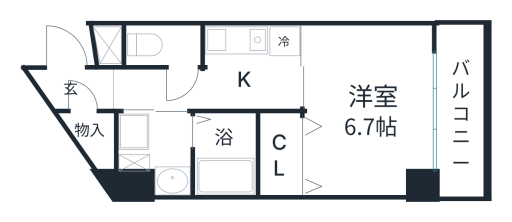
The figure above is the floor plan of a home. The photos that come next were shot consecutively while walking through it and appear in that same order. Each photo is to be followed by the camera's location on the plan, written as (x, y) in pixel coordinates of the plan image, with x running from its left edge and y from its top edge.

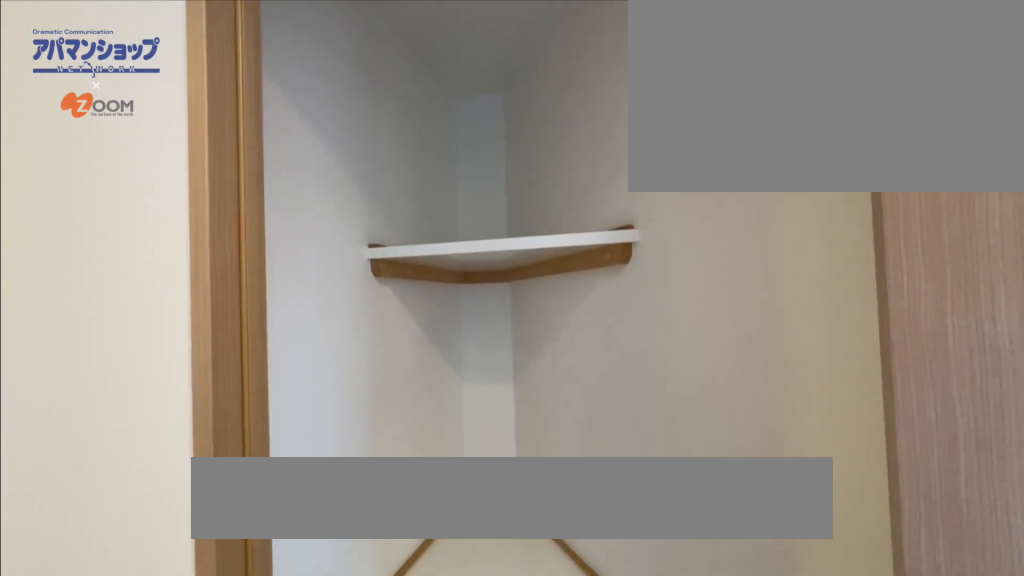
(80, 70)
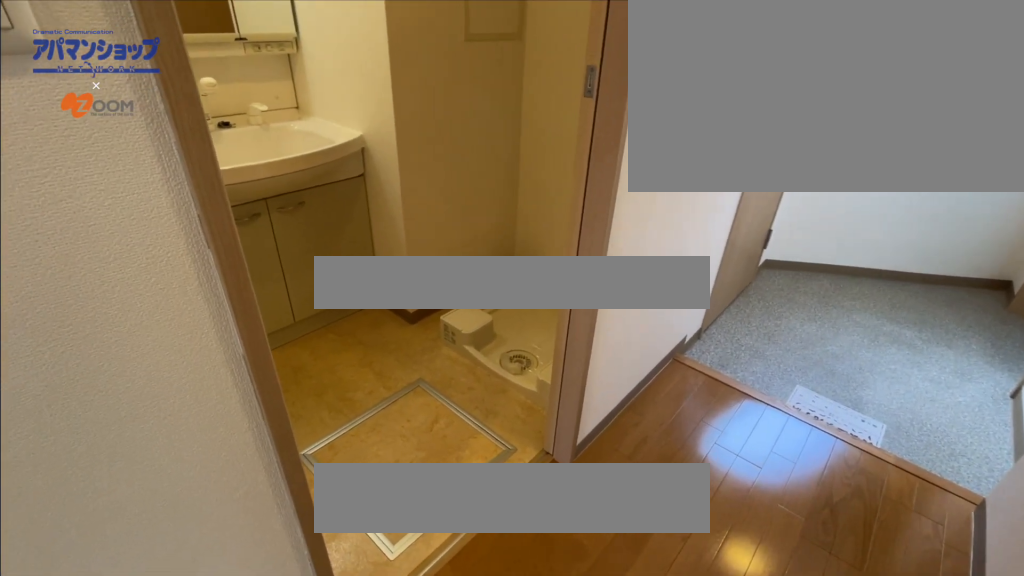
(202, 77)
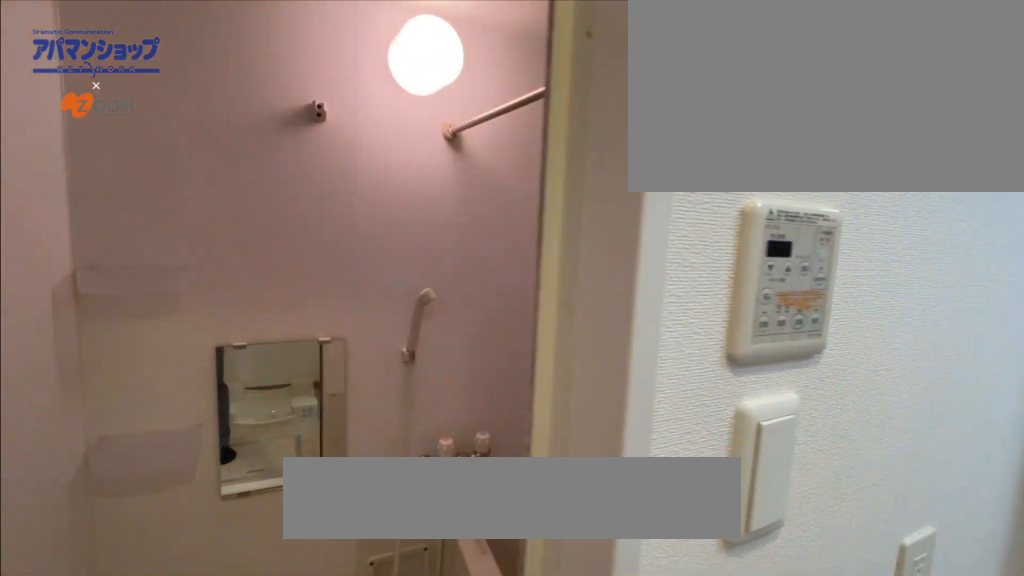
(176, 108)
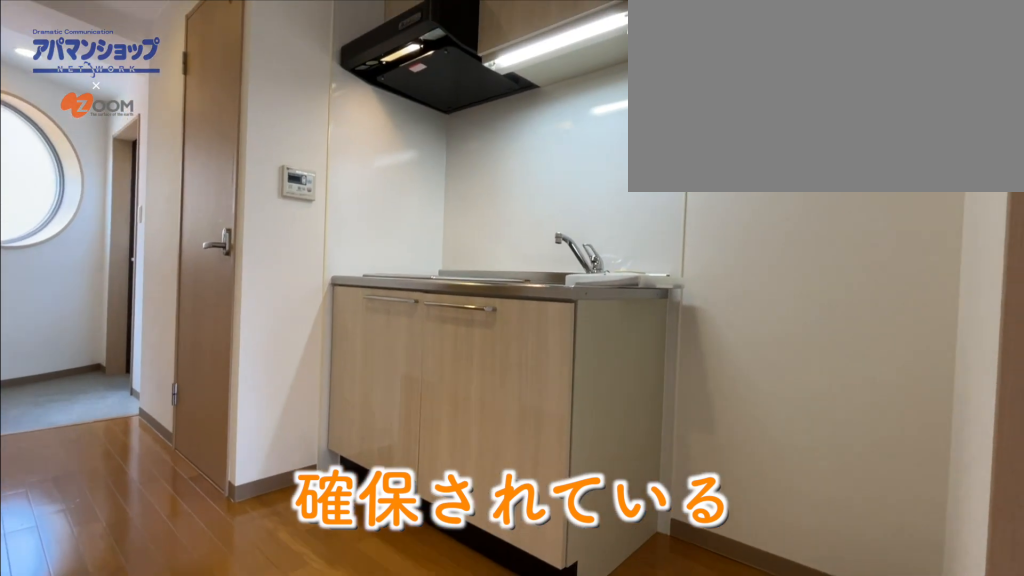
(319, 92)
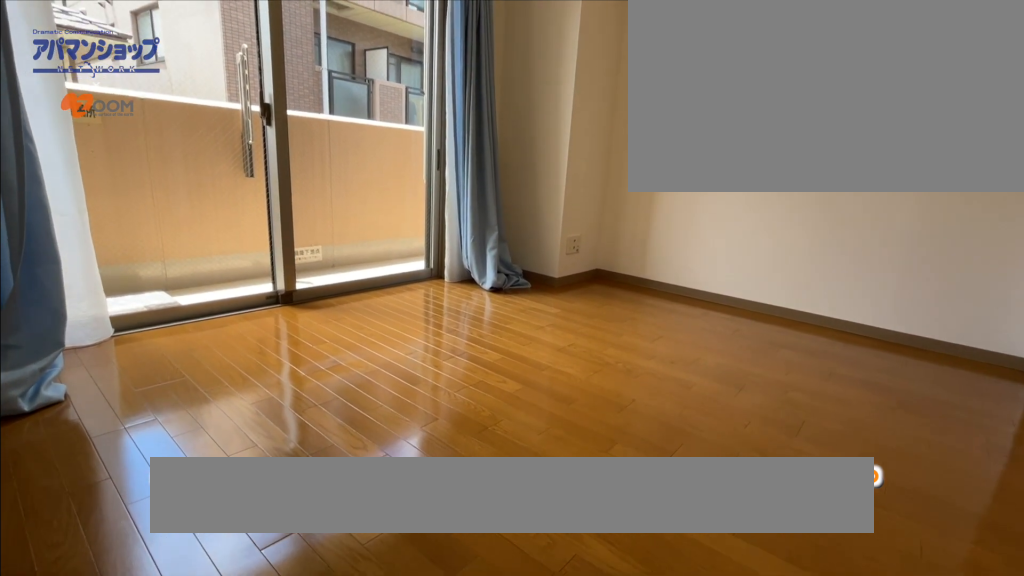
(318, 38)
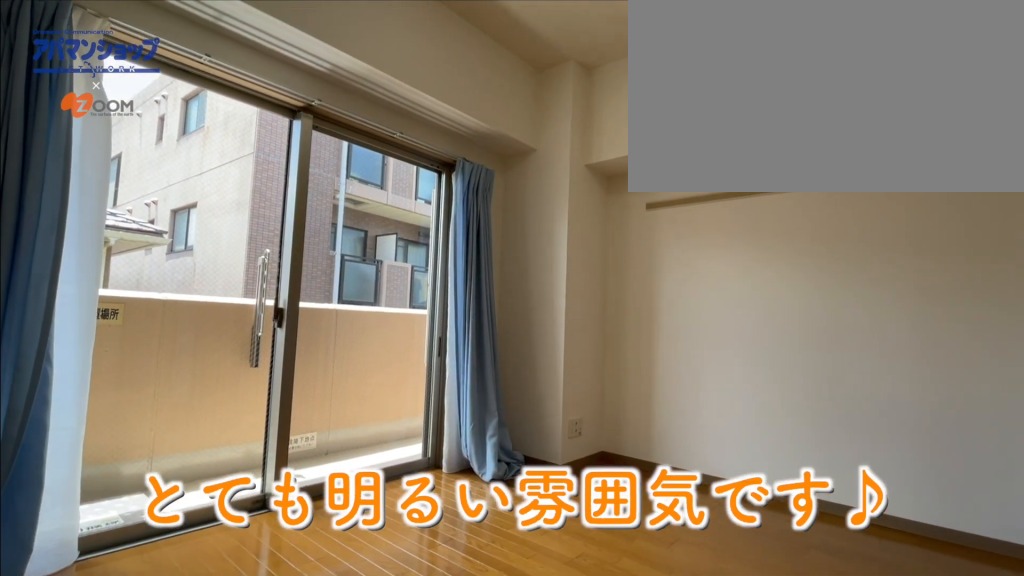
(318, 38)
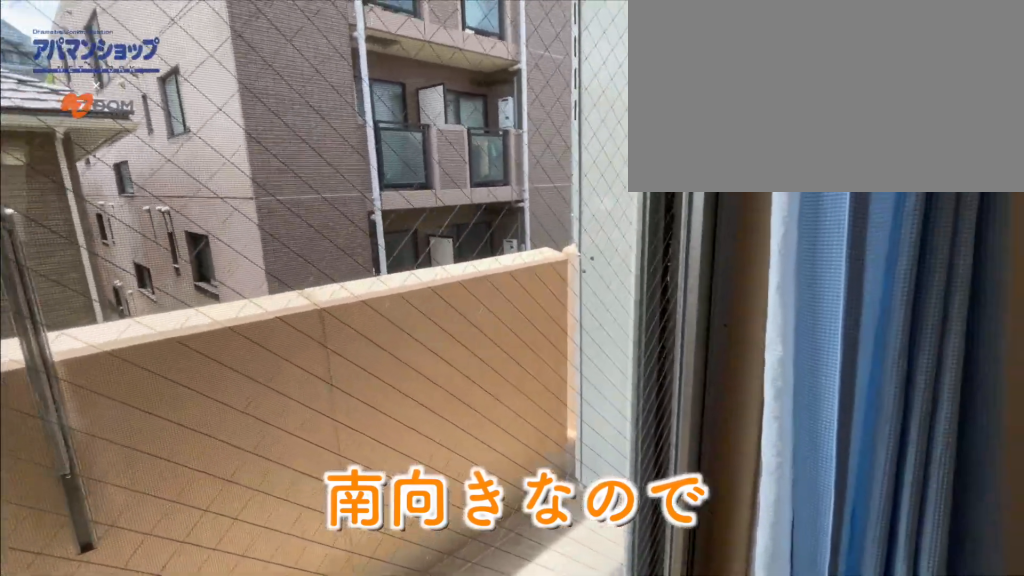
(421, 121)
